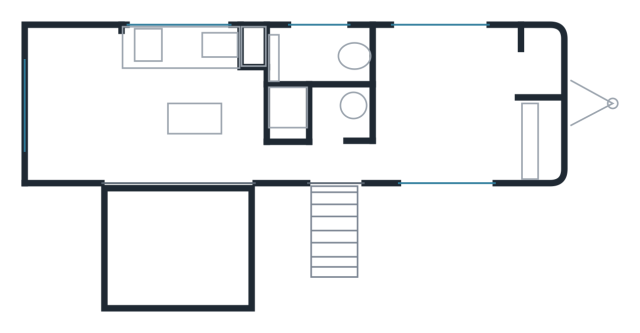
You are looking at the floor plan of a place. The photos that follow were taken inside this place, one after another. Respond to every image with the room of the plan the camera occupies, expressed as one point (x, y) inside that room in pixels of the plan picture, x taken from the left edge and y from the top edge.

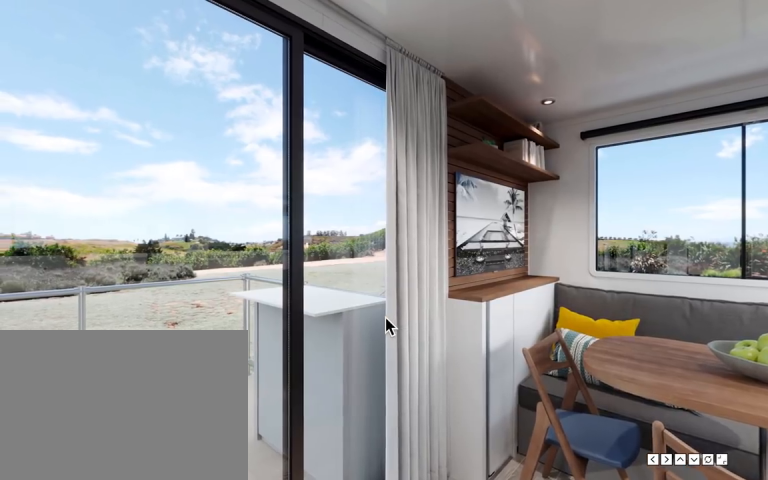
(193, 110)
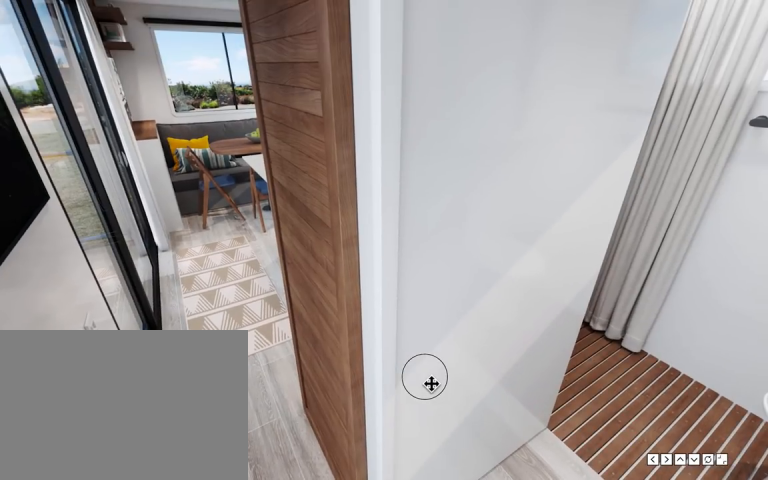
(321, 163)
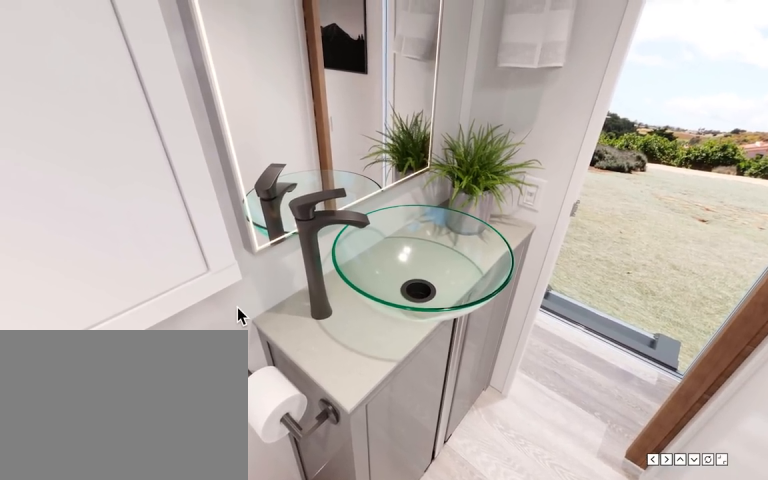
(325, 91)
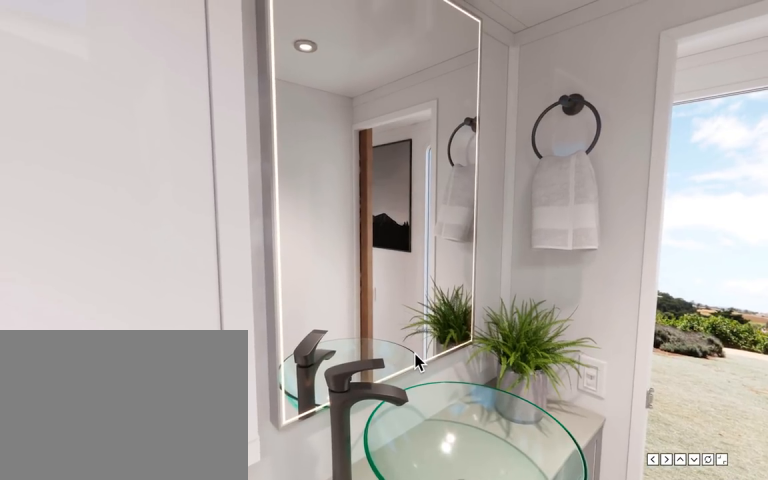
(321, 111)
